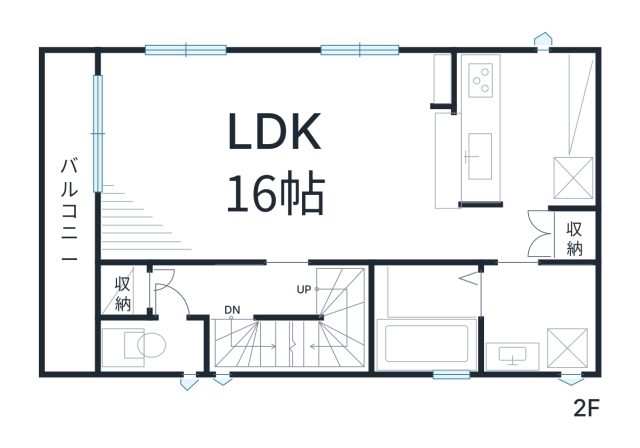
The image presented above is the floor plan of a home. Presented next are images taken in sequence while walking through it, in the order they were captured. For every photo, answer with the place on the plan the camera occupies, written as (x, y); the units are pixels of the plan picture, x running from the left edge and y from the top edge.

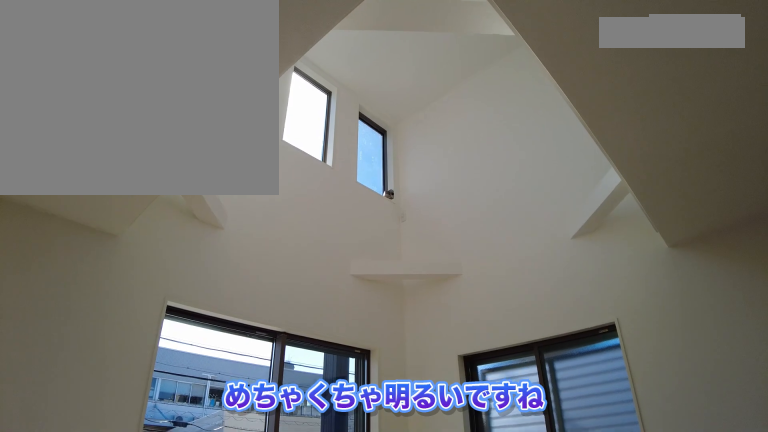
(314, 185)
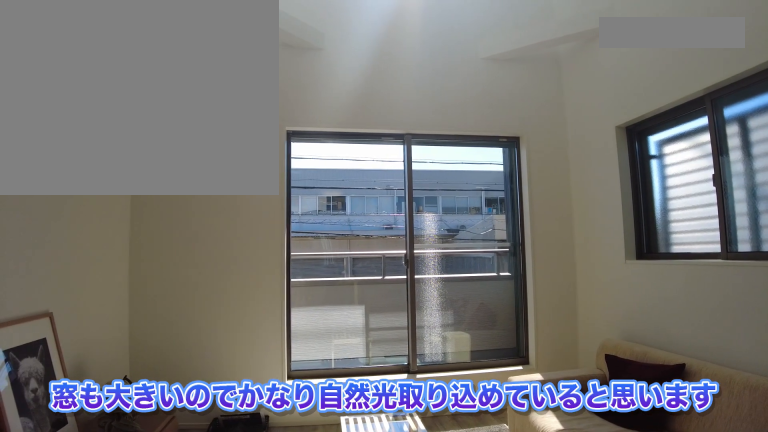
(311, 183)
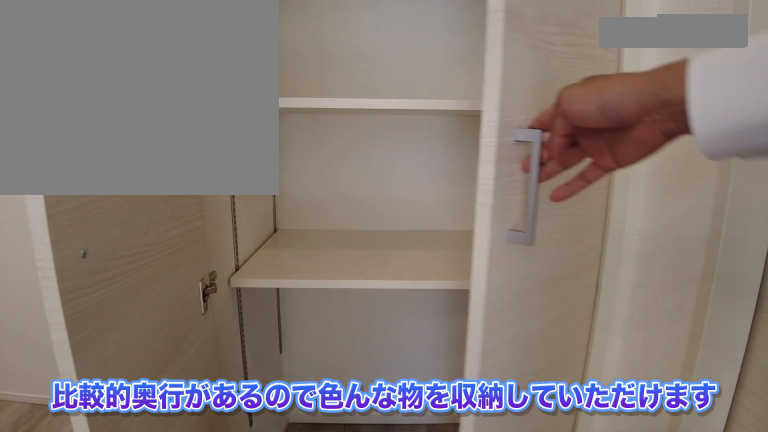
(487, 238)
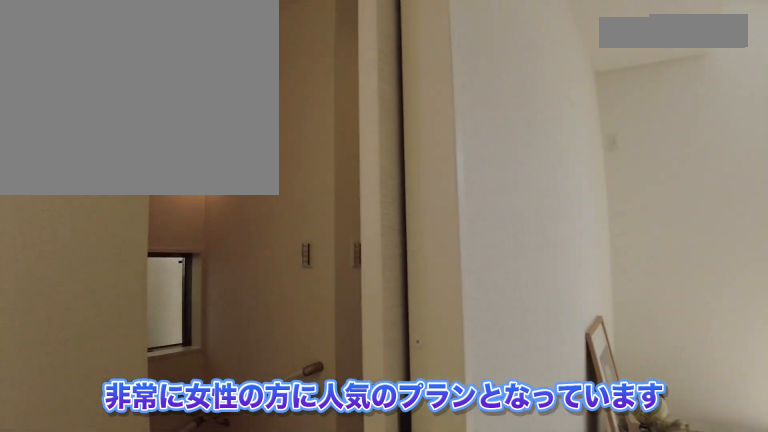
(372, 196)
